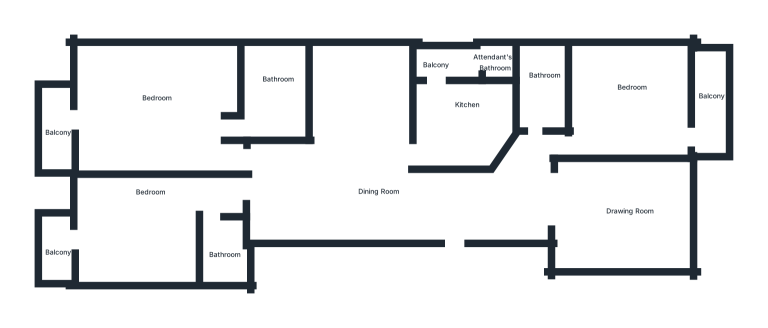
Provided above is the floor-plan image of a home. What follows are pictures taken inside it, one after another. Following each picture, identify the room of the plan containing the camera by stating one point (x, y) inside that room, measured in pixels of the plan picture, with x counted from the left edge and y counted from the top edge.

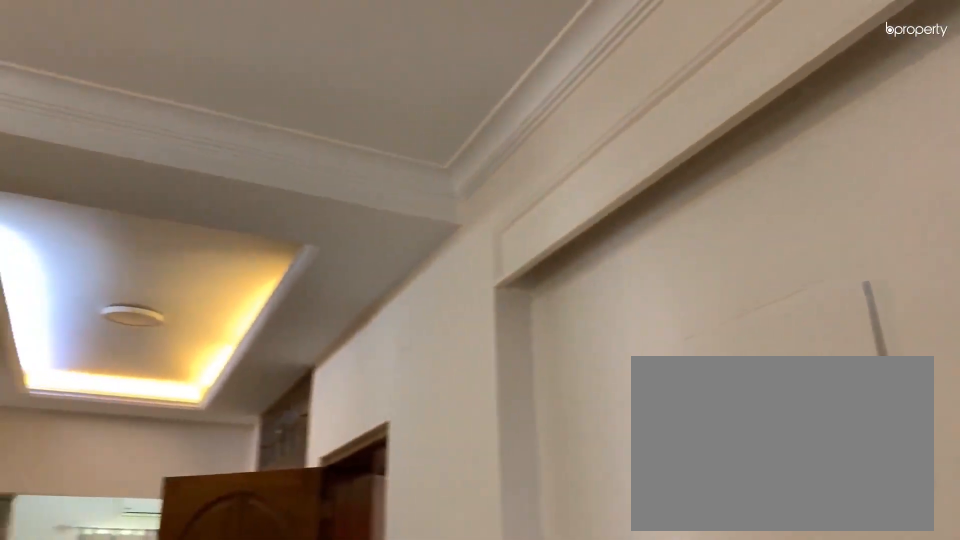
(374, 193)
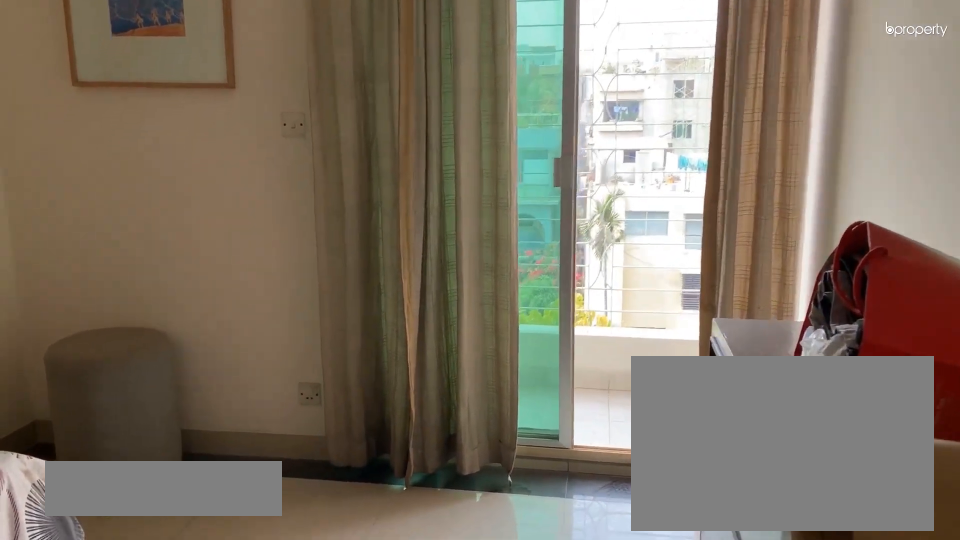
(639, 109)
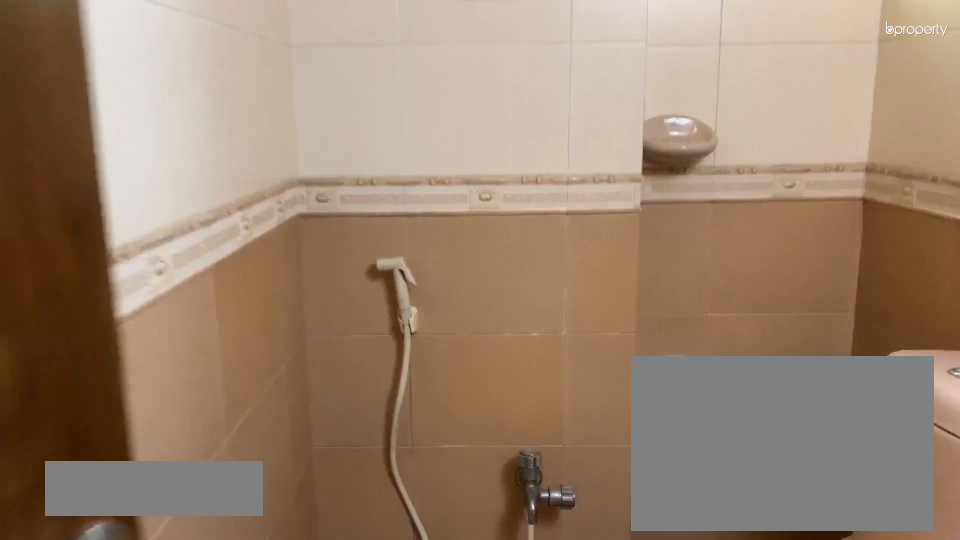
(542, 97)
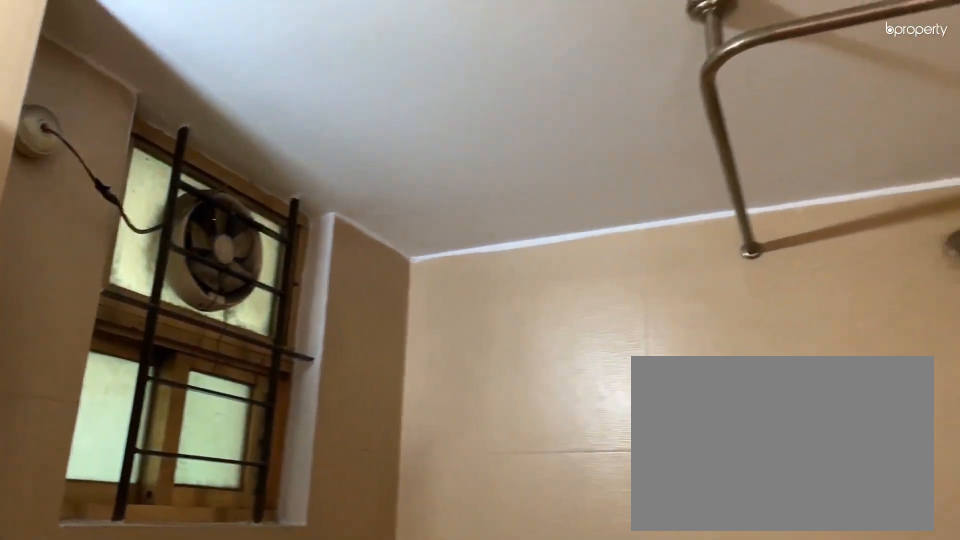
(218, 250)
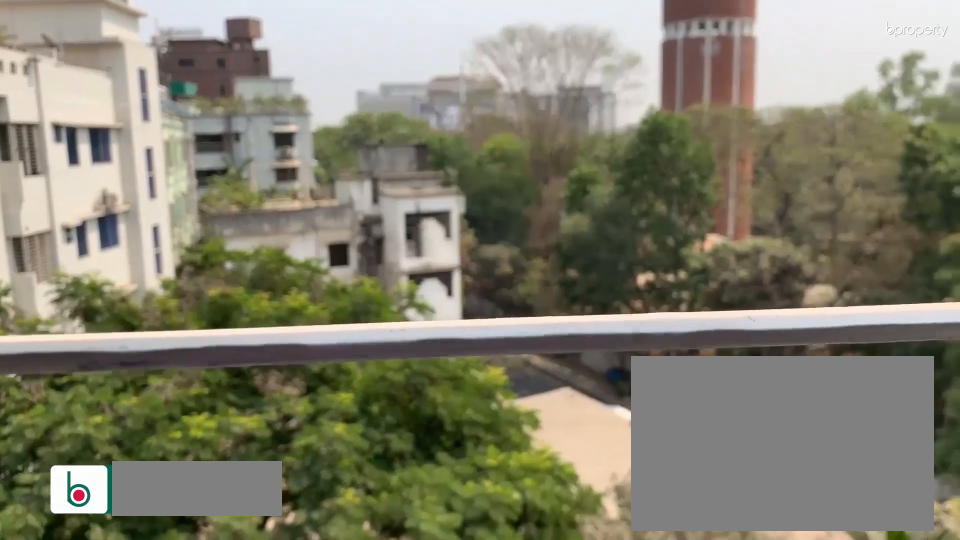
(61, 123)
